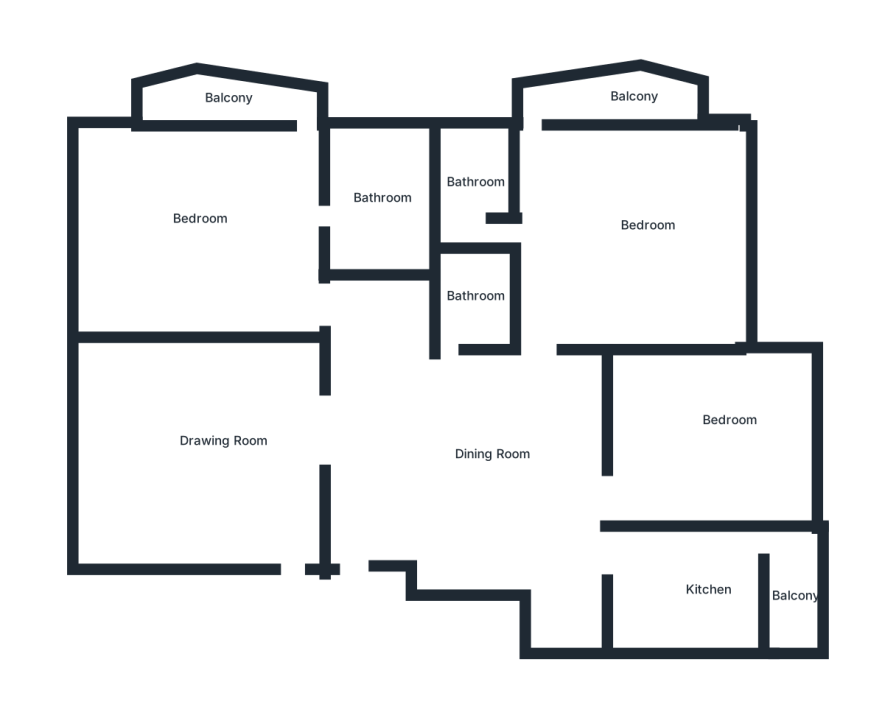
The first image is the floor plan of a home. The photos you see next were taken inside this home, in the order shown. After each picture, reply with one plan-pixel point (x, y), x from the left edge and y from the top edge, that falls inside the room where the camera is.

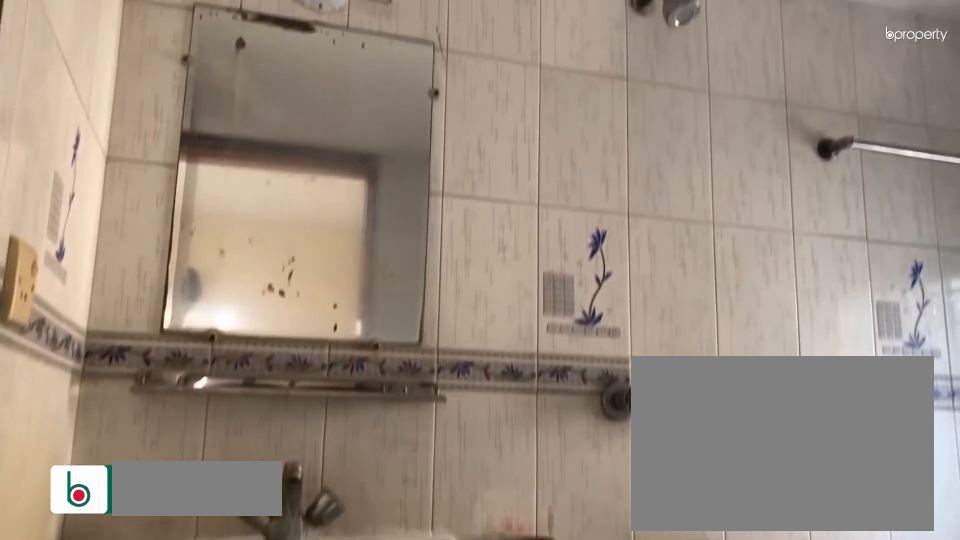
(464, 193)
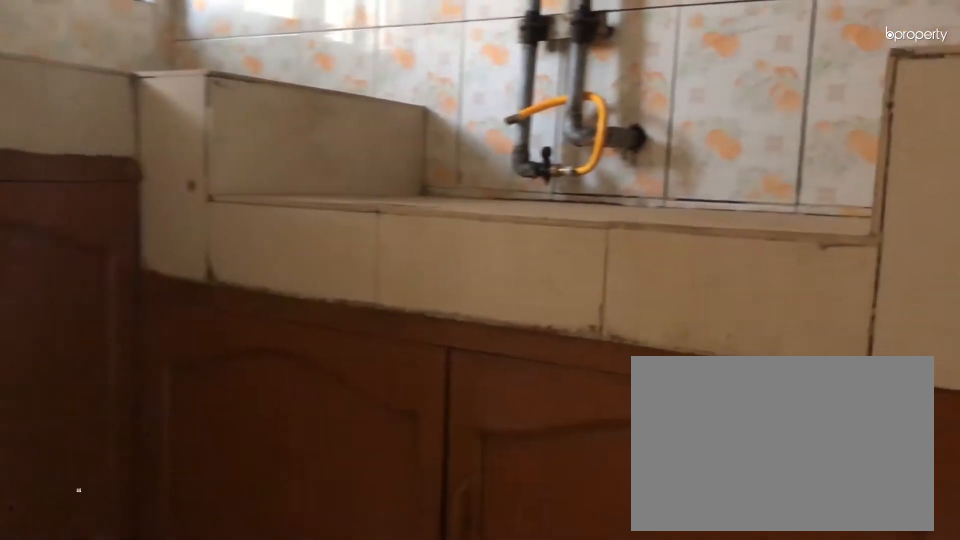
(713, 597)
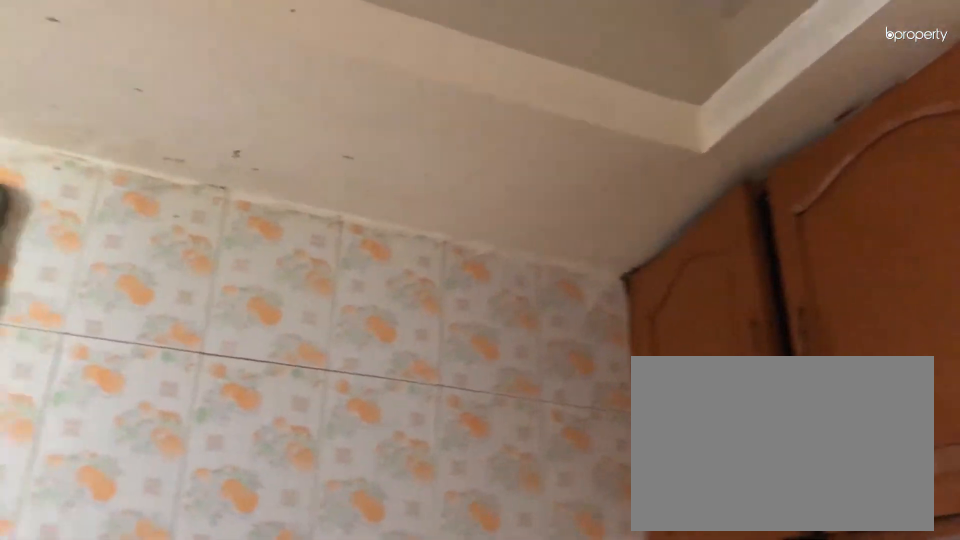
(713, 597)
